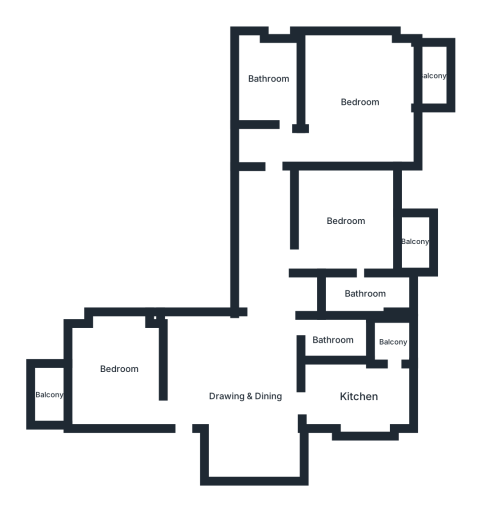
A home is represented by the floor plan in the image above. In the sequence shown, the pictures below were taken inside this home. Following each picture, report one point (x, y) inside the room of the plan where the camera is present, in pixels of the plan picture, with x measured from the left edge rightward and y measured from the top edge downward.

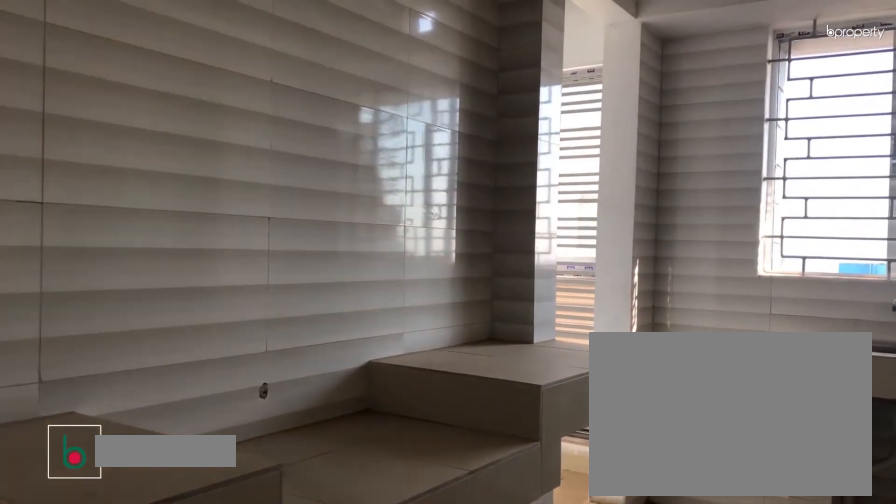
(360, 396)
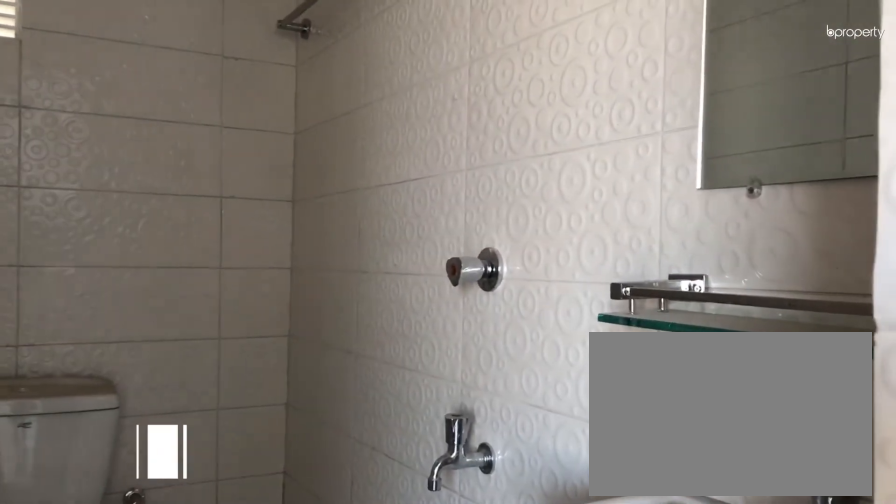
(334, 339)
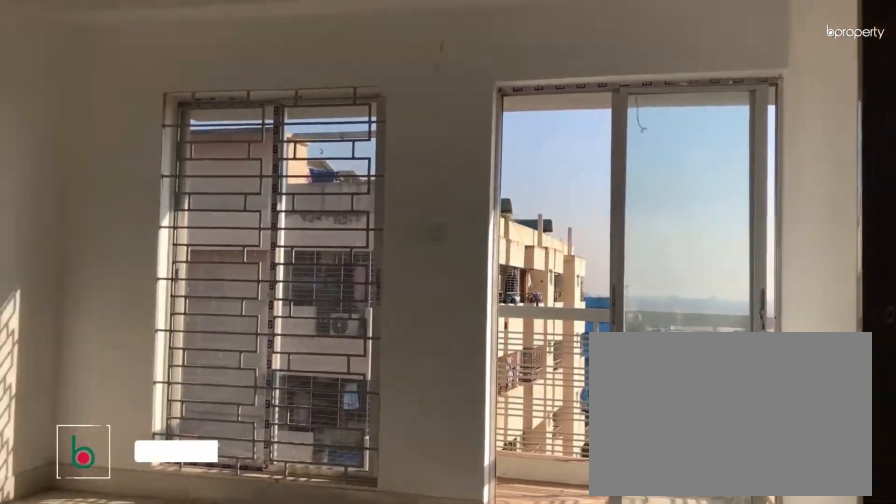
(347, 221)
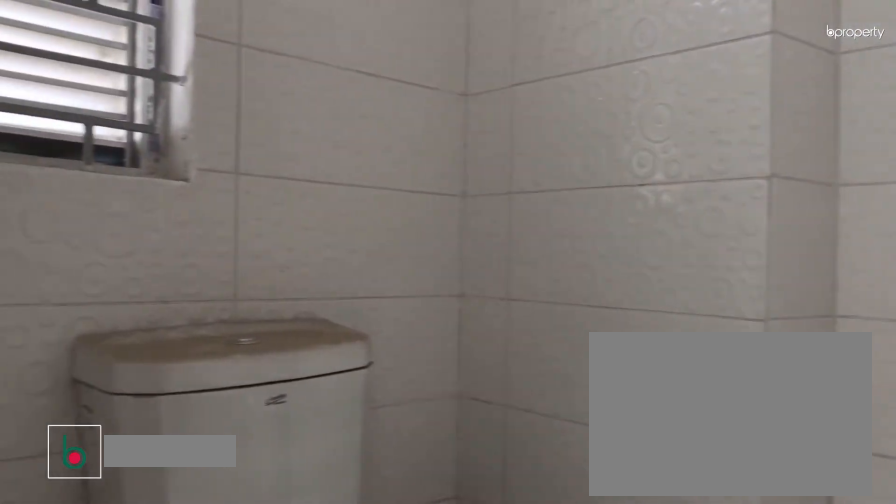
(364, 293)
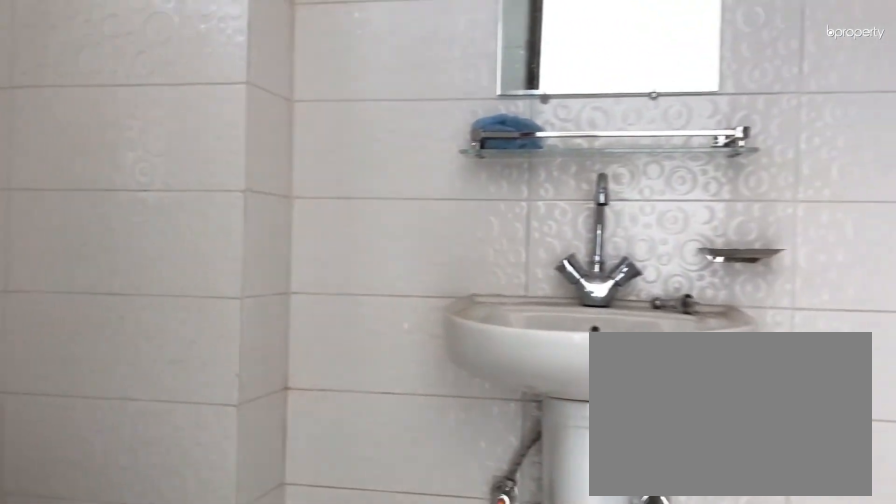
(364, 293)
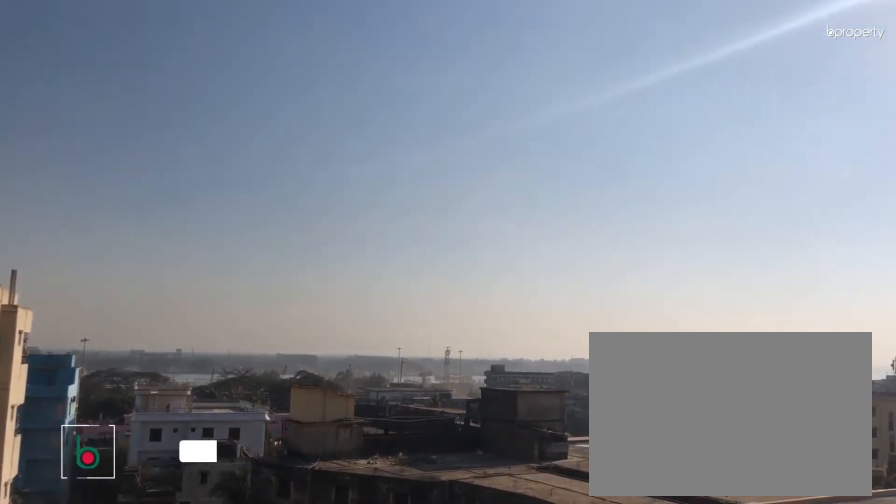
(414, 239)
